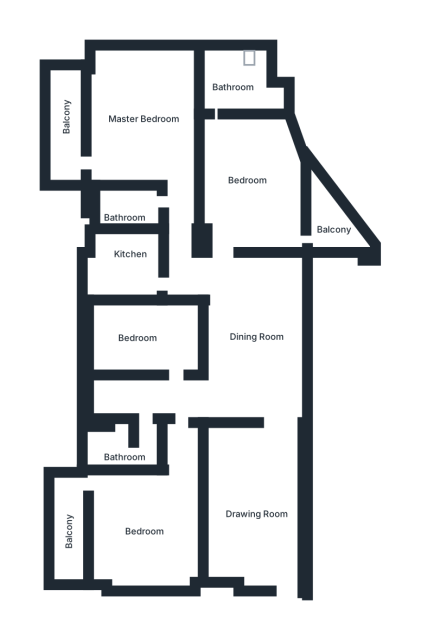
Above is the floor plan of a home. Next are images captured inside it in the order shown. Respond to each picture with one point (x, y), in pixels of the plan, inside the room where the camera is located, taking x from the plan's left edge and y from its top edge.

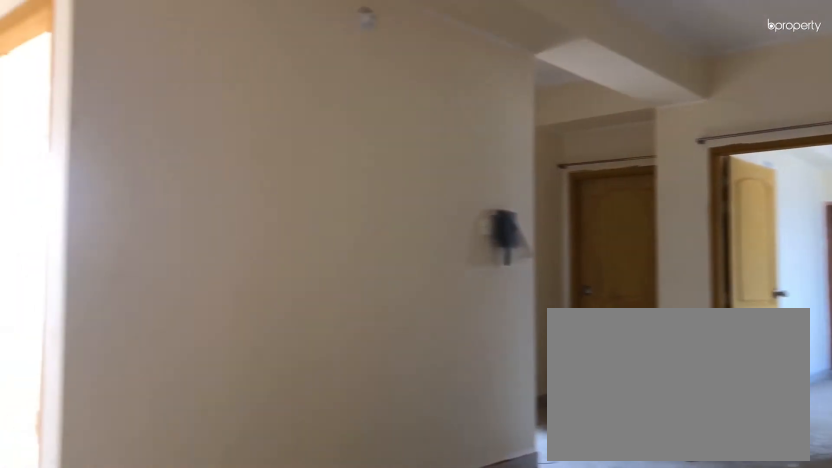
(256, 342)
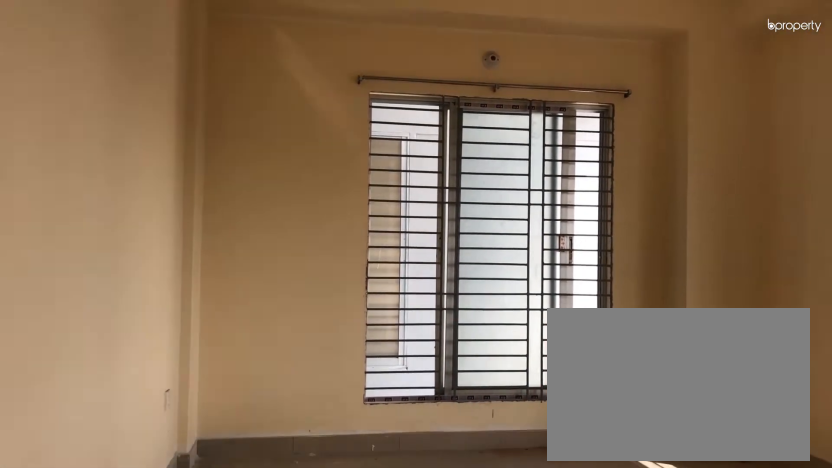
(144, 531)
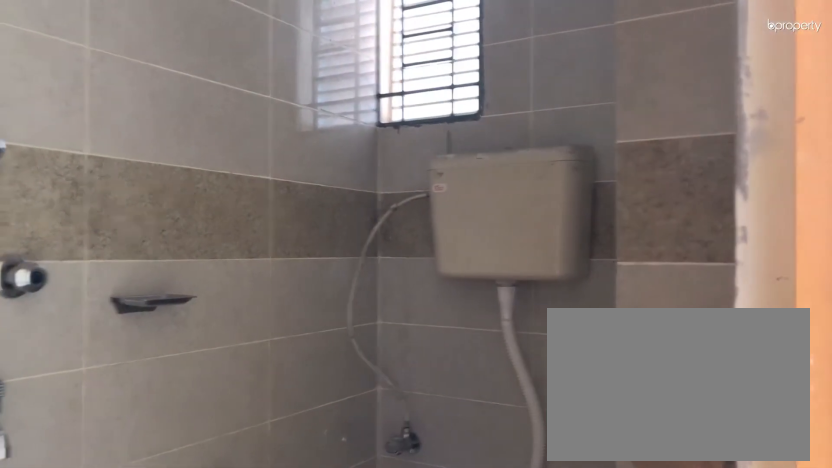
(119, 444)
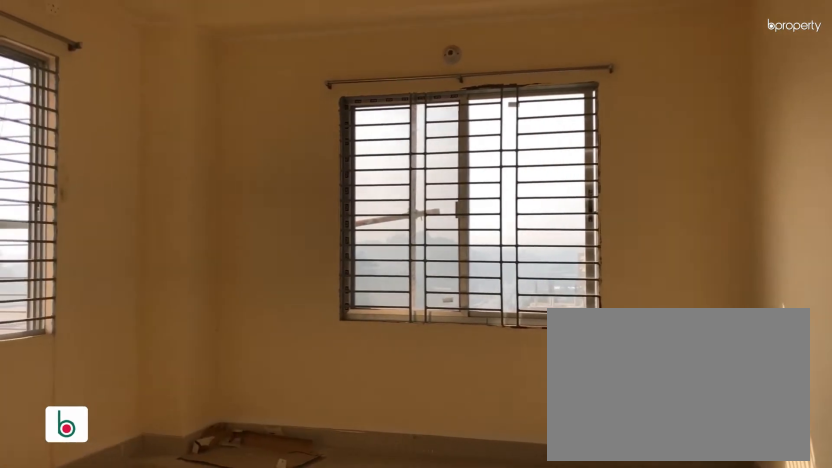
(141, 116)
